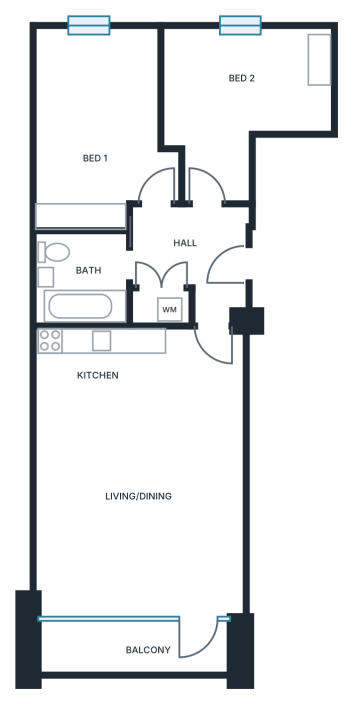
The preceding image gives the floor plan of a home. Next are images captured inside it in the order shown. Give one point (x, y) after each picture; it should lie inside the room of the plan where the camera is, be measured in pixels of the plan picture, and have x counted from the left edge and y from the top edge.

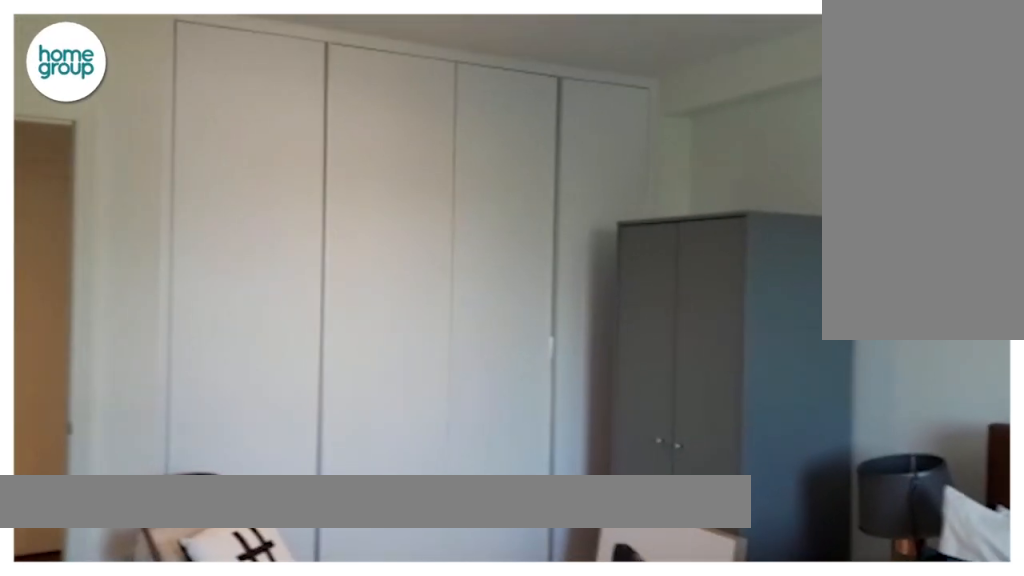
(102, 124)
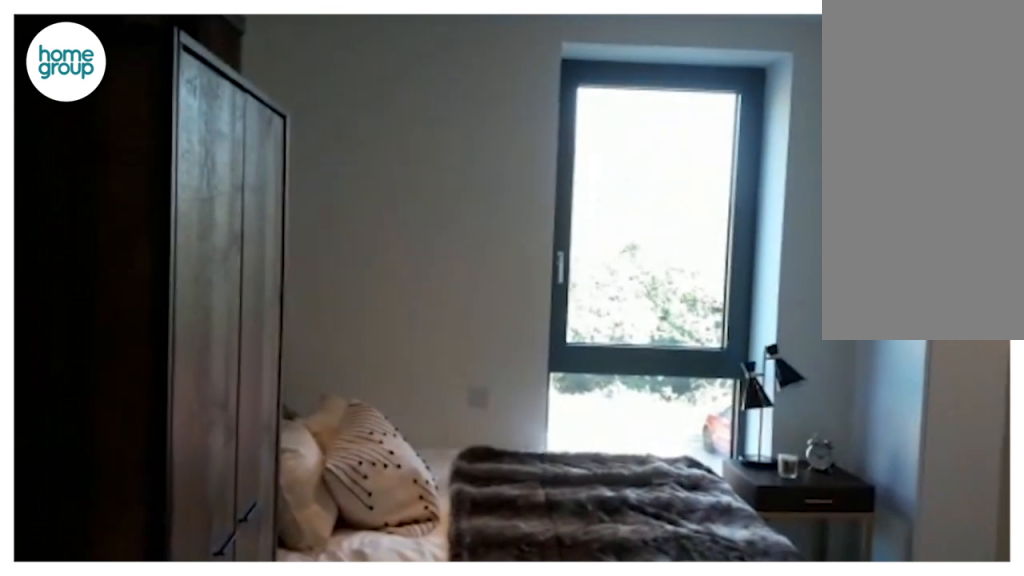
(234, 106)
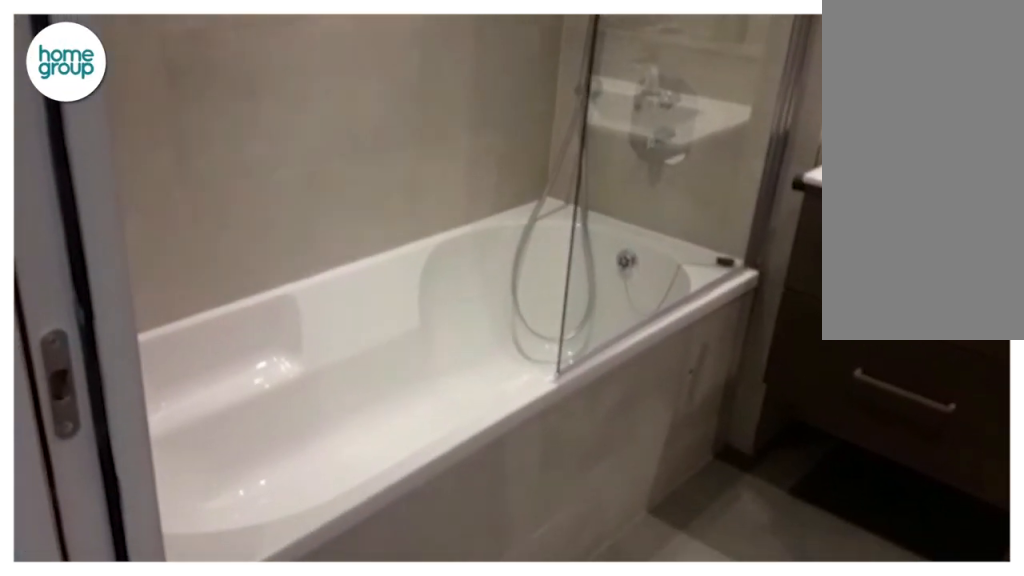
(81, 278)
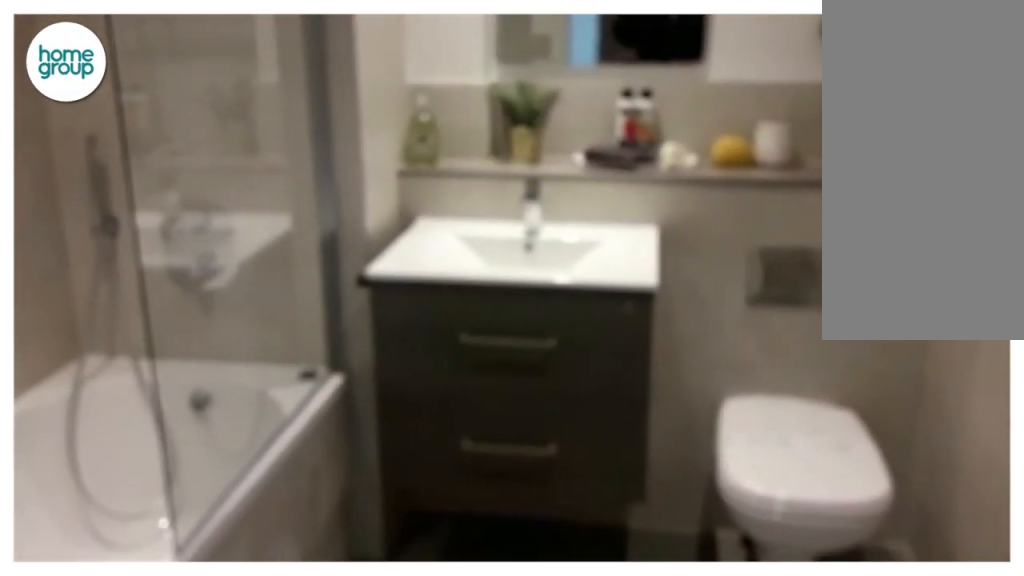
(81, 278)
